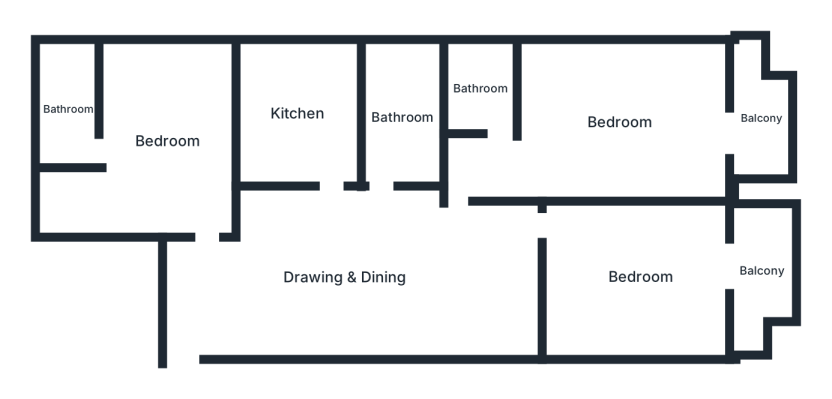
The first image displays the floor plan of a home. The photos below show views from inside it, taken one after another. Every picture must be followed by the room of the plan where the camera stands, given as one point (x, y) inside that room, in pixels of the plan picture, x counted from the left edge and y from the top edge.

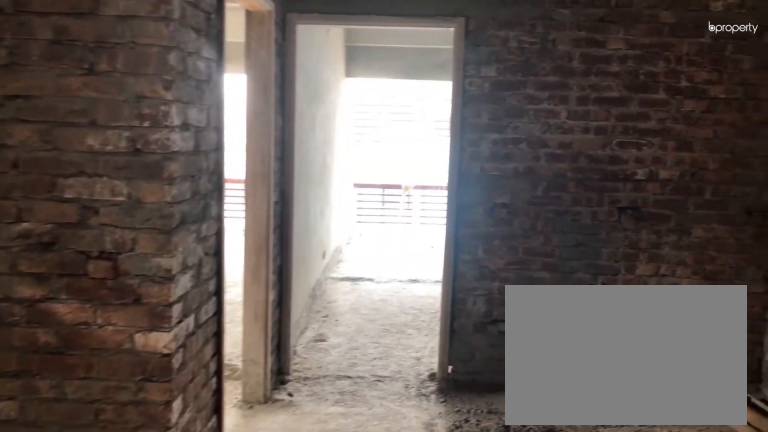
(343, 277)
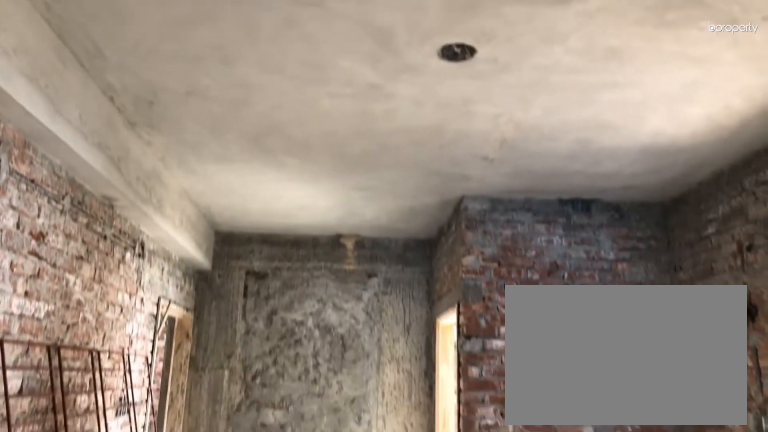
(343, 278)
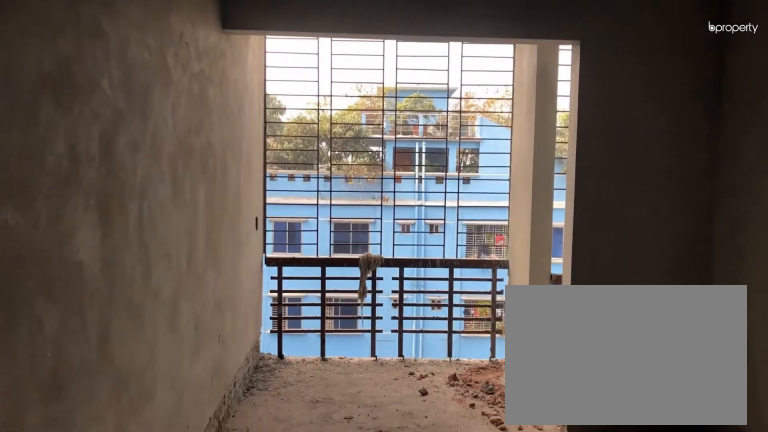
(640, 277)
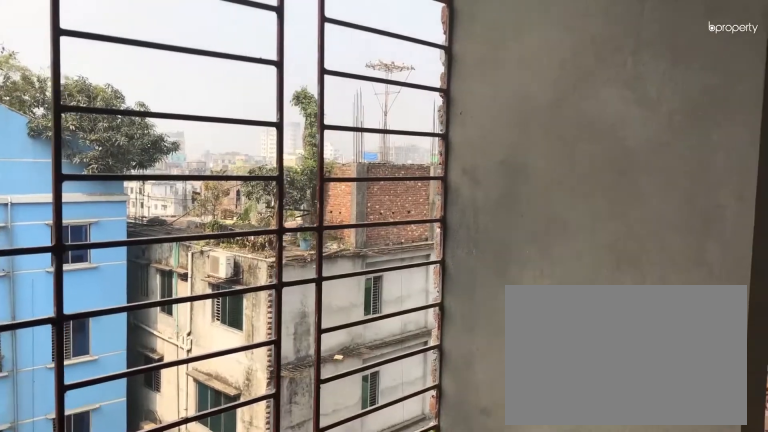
(760, 269)
